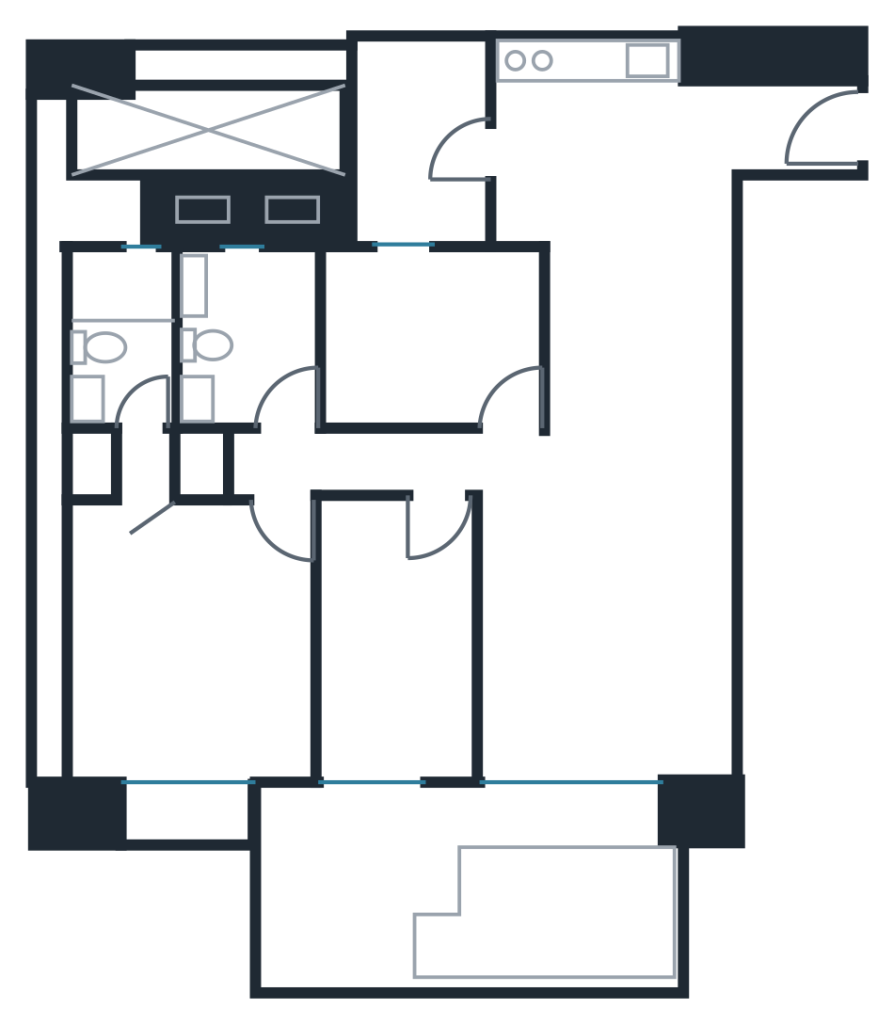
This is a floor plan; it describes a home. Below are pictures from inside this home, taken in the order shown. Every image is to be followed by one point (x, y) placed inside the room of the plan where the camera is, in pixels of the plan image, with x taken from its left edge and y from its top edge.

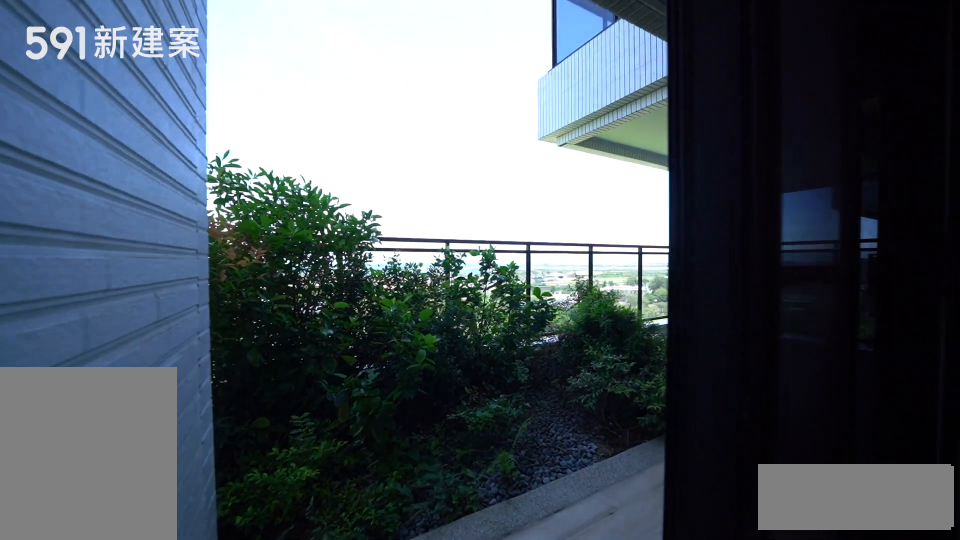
(470, 888)
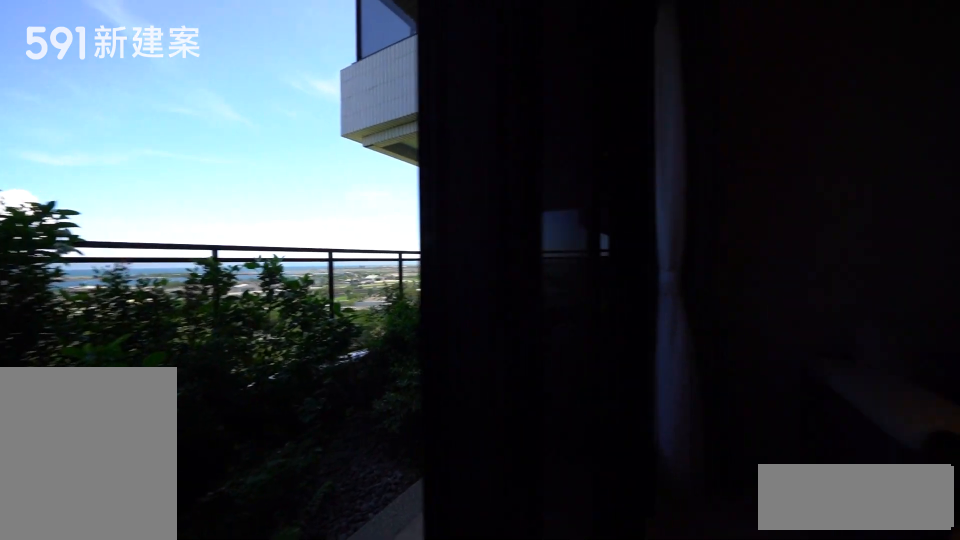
(470, 888)
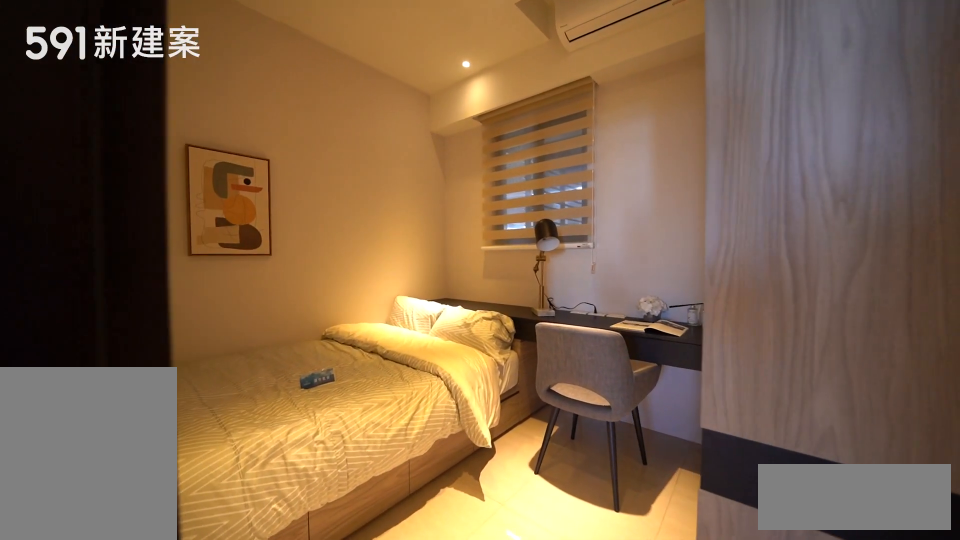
(434, 337)
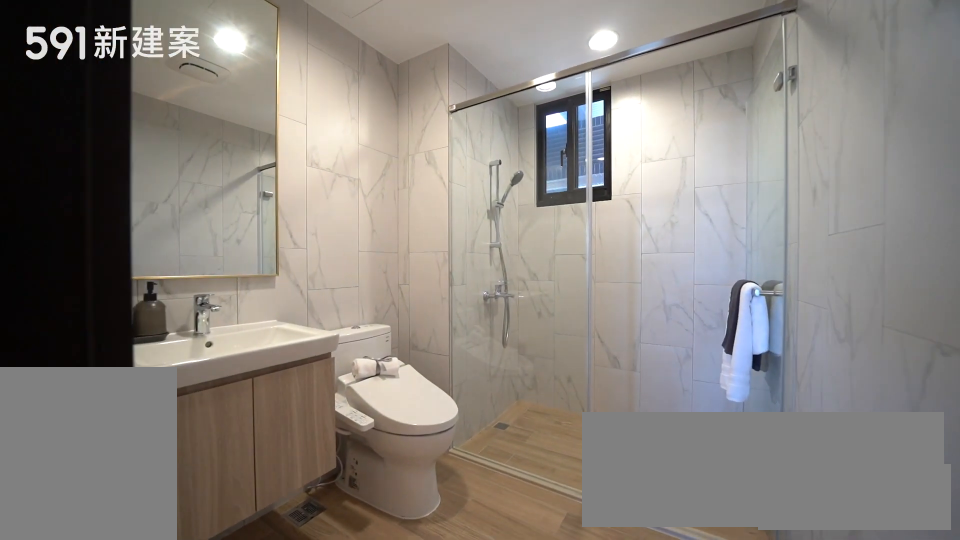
(244, 339)
